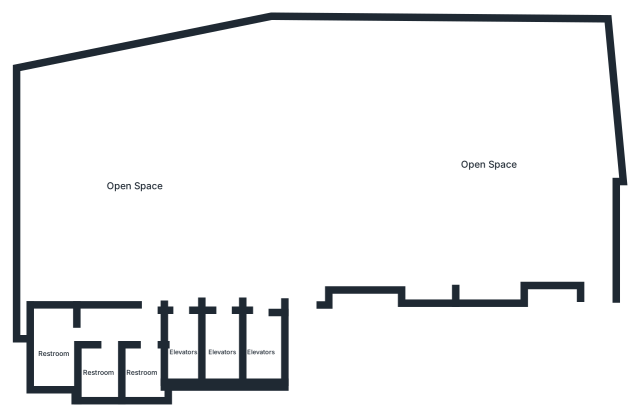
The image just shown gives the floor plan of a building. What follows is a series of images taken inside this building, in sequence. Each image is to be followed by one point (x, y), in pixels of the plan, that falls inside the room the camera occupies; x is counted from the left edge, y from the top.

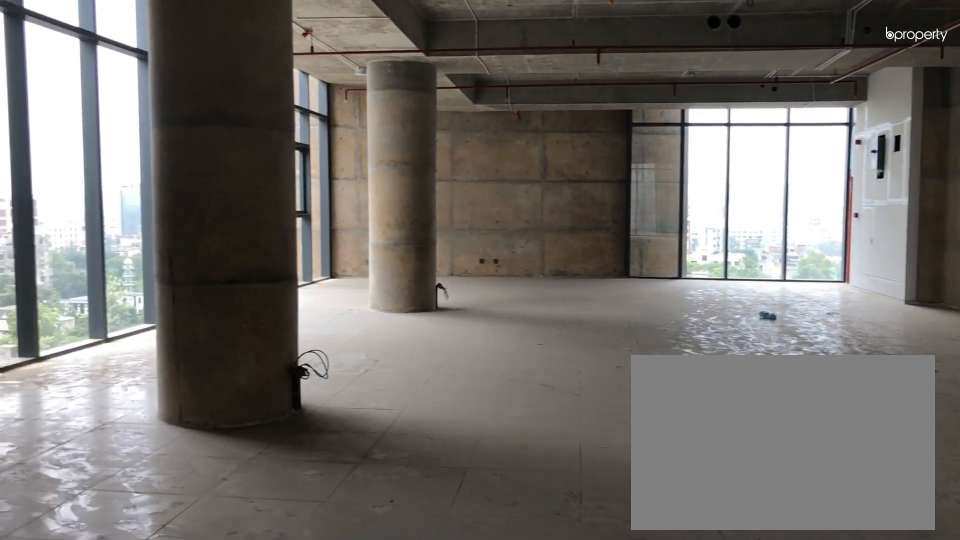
(136, 187)
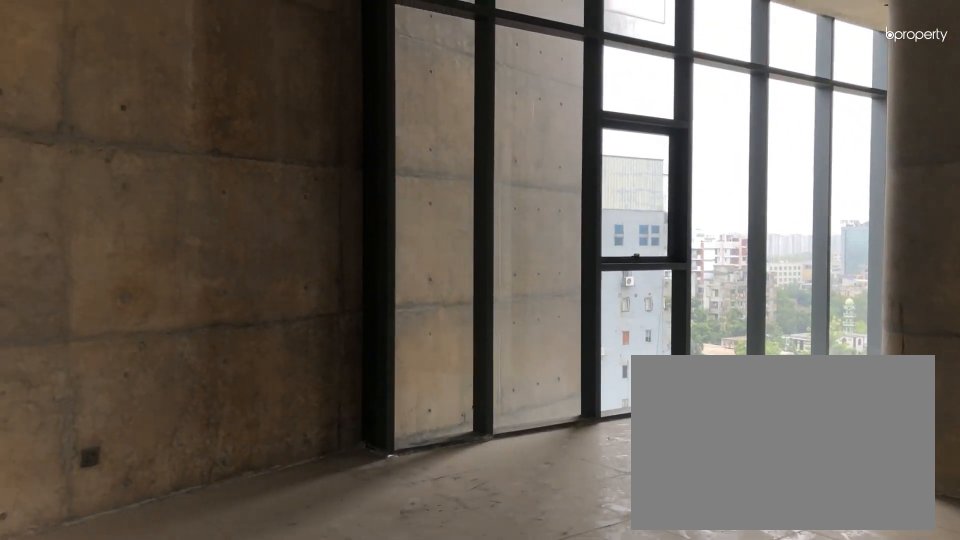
(136, 187)
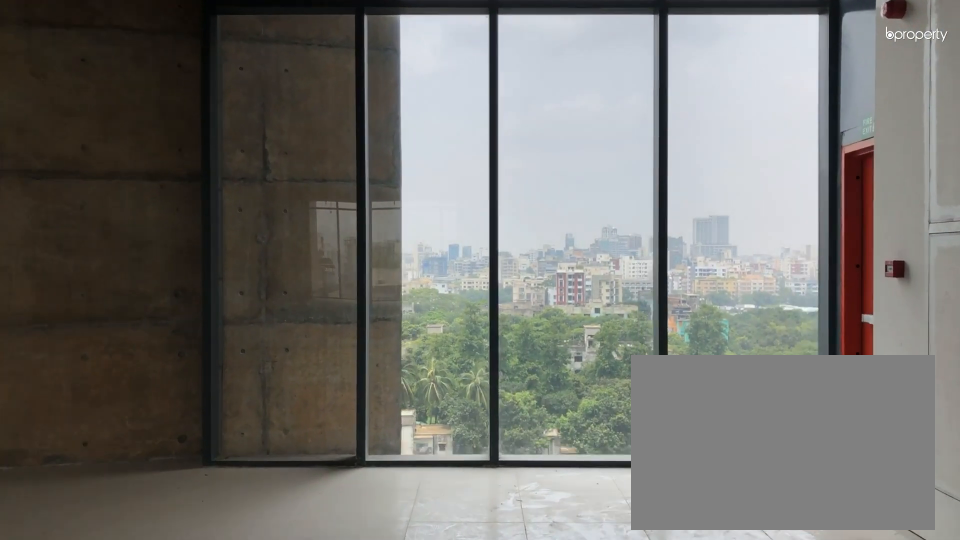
(487, 165)
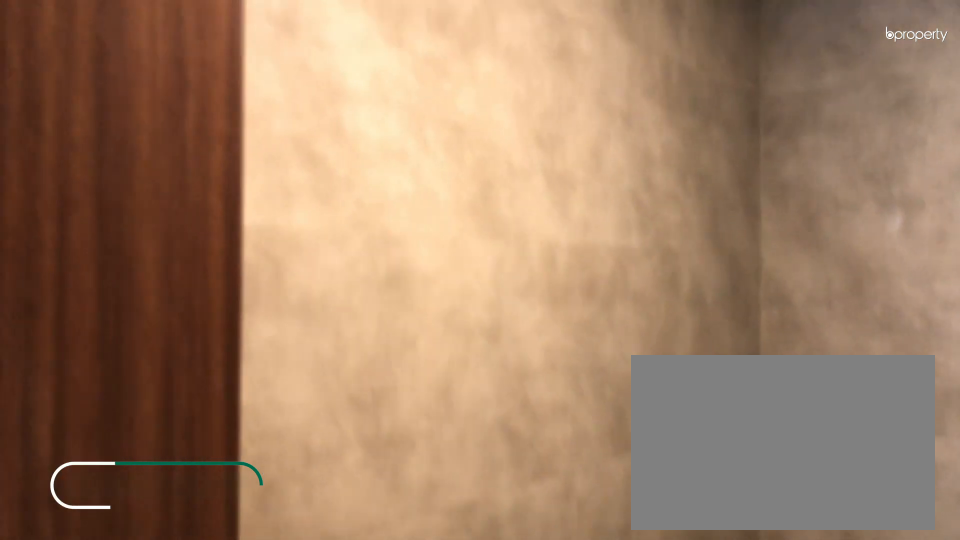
(140, 372)
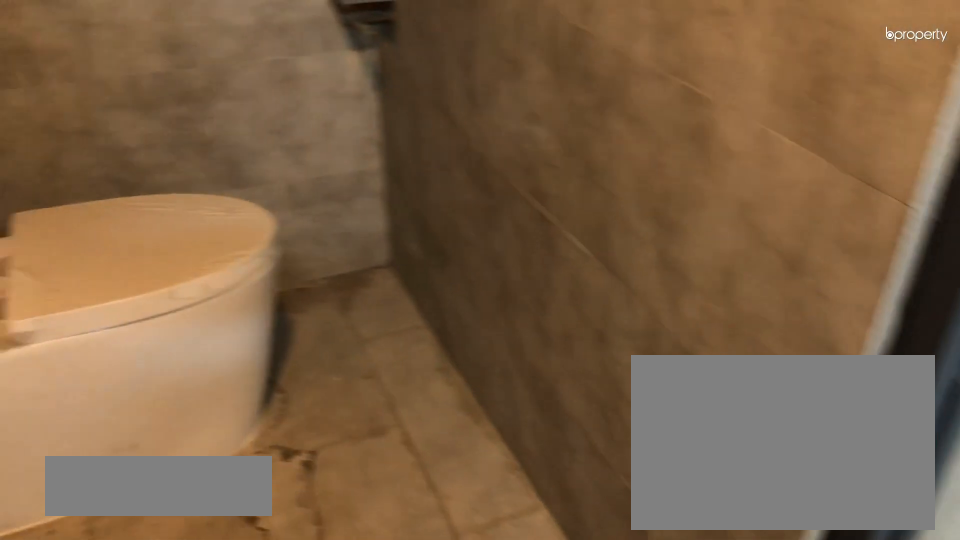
(55, 353)
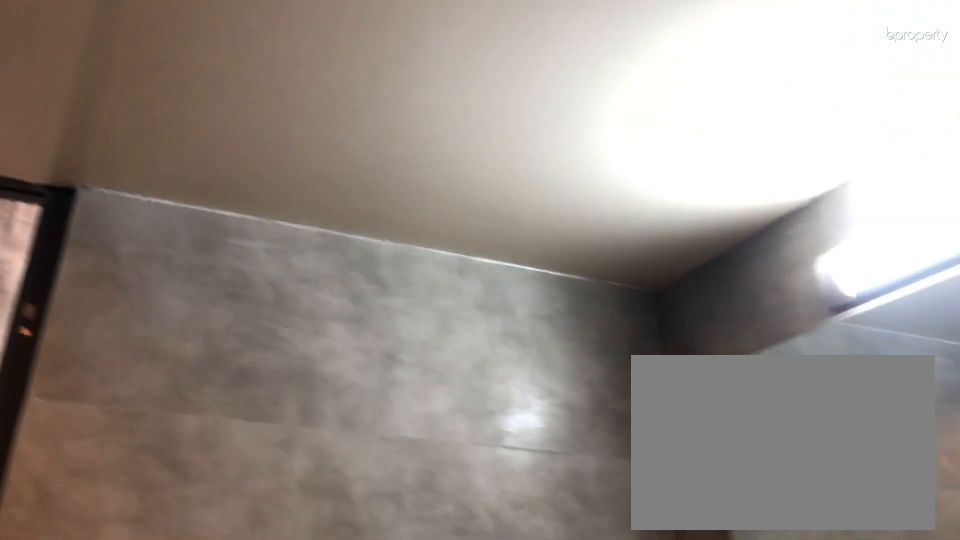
(55, 353)
